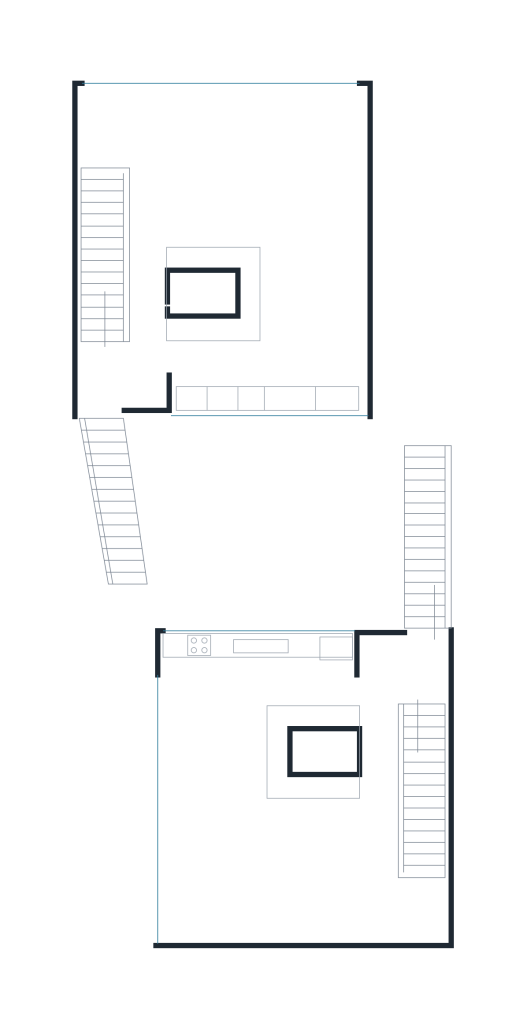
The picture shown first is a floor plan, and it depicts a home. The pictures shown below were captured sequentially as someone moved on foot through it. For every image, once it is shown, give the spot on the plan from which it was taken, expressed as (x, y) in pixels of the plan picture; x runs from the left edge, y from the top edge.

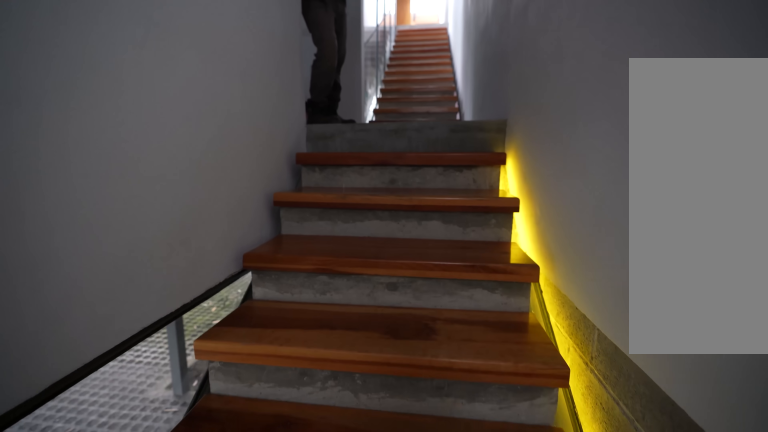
(420, 830)
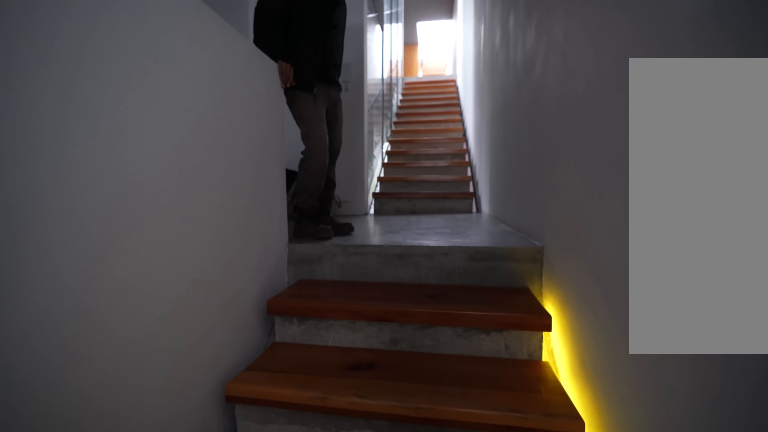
(423, 819)
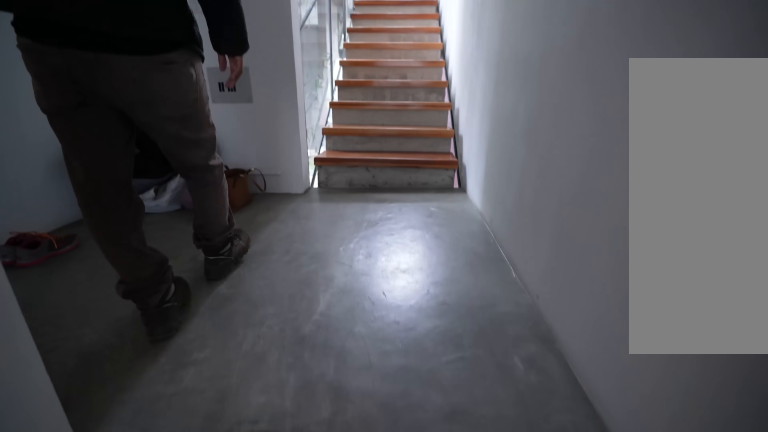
(428, 740)
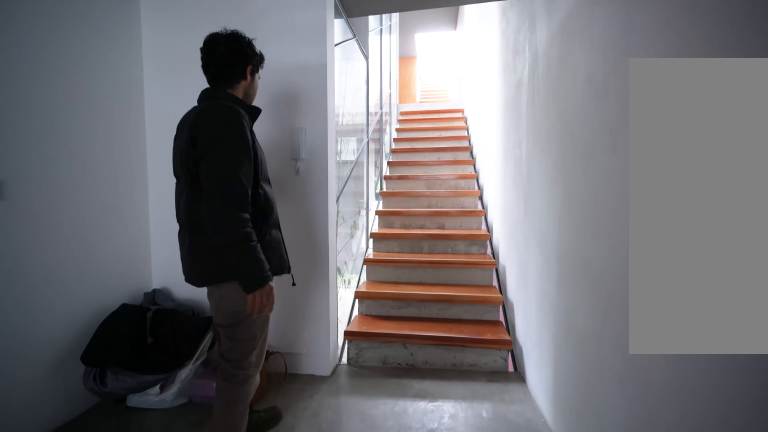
(425, 735)
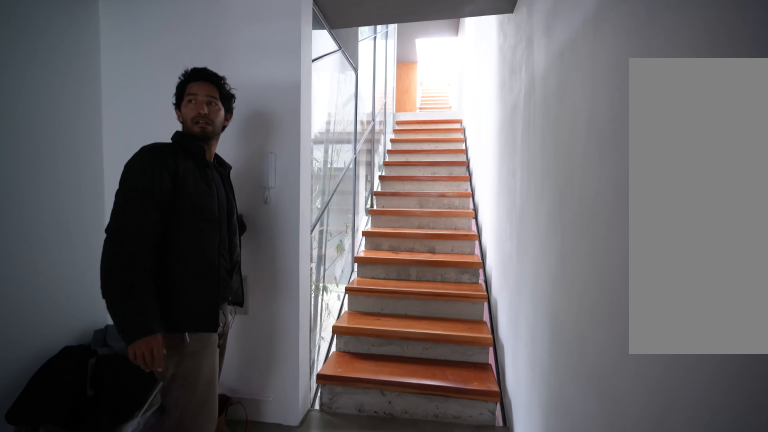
(425, 734)
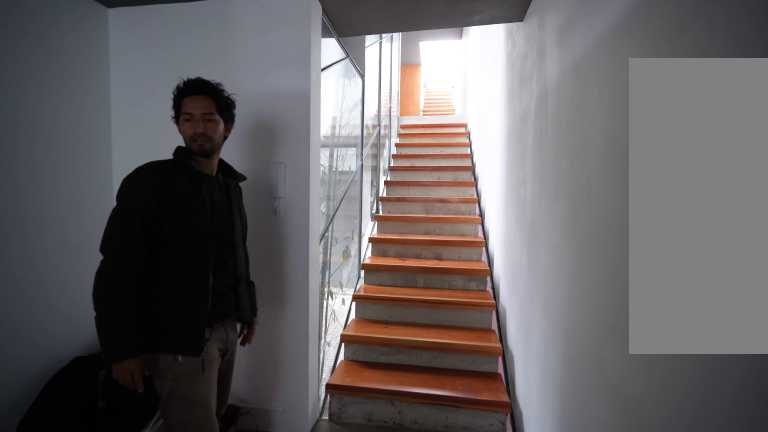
(421, 725)
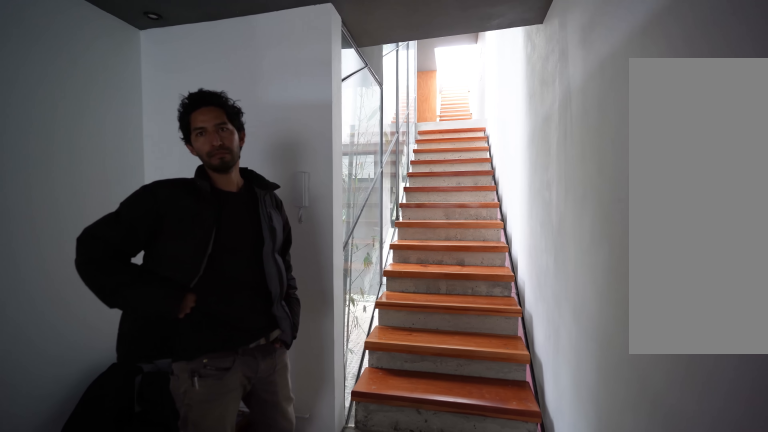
(428, 684)
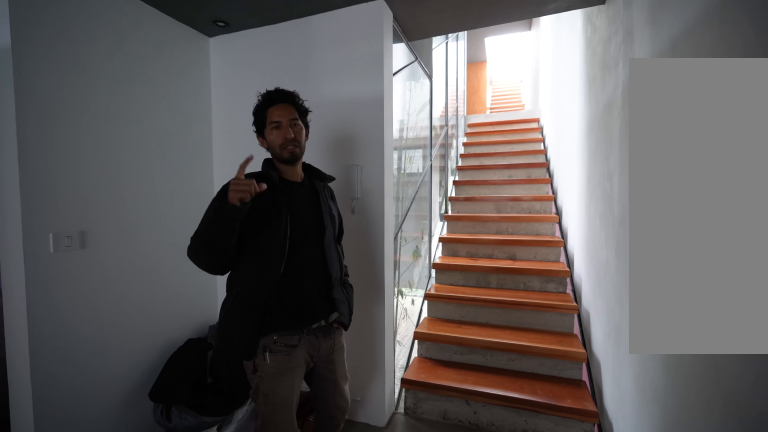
(427, 684)
